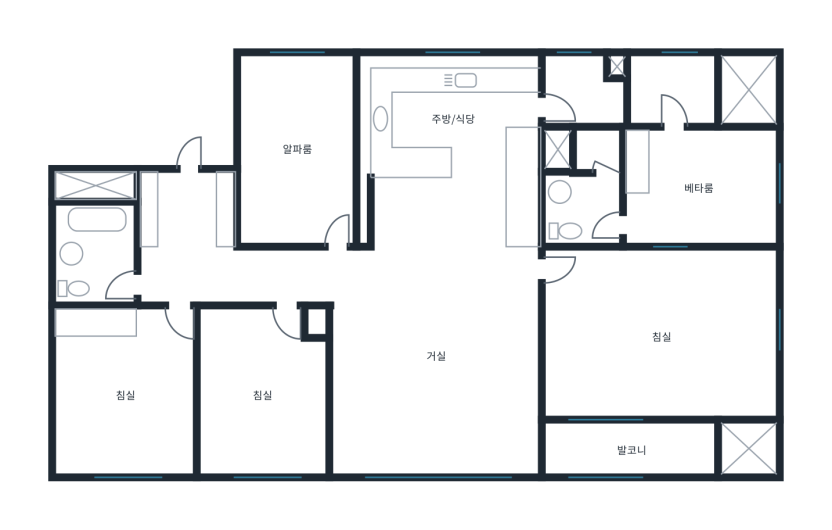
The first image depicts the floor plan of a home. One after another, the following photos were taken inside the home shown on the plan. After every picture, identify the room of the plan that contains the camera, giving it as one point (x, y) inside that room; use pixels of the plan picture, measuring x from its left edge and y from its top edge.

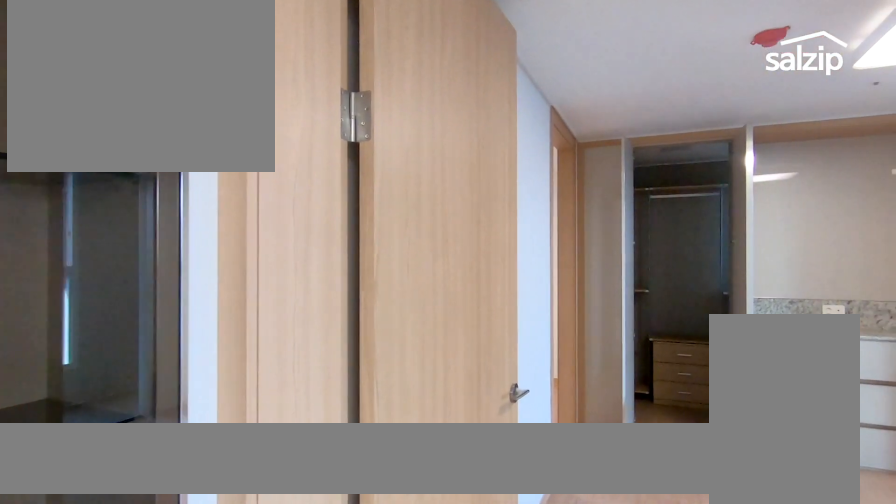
(659, 336)
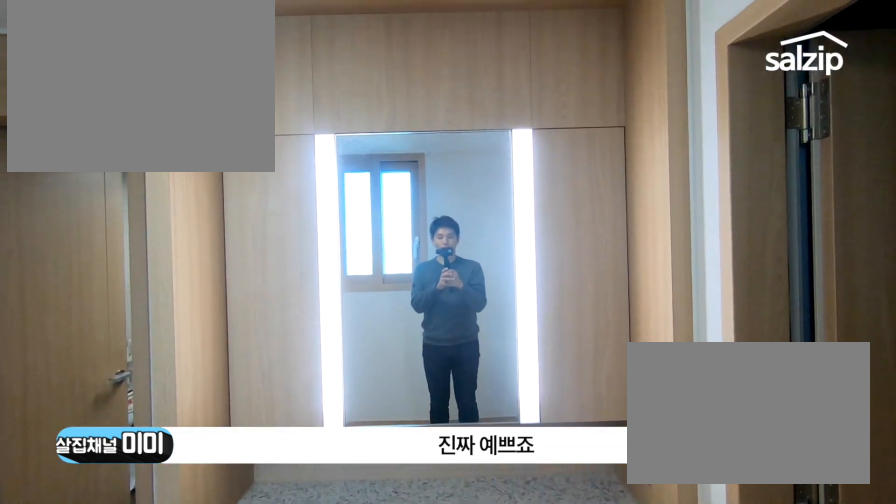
(693, 188)
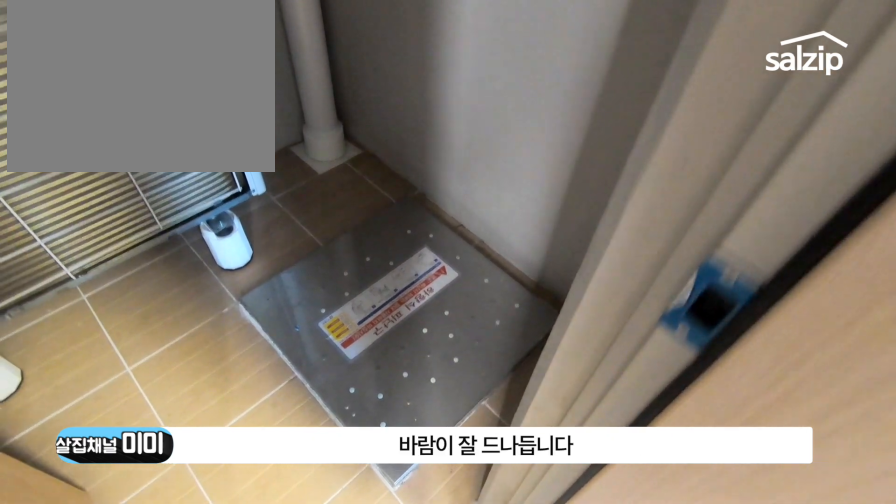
(698, 93)
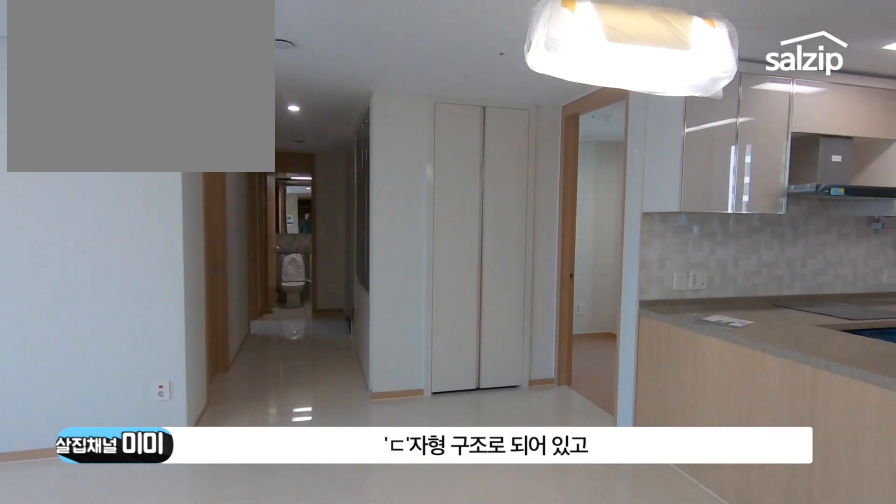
(448, 124)
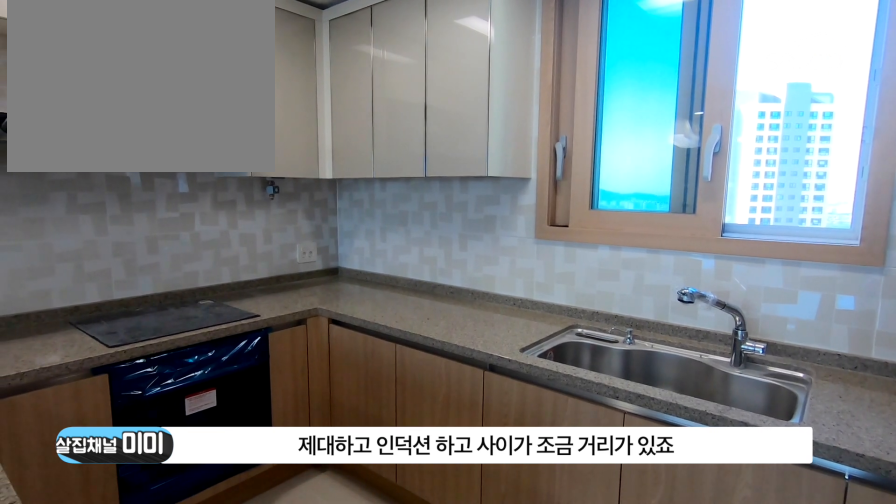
(448, 124)
